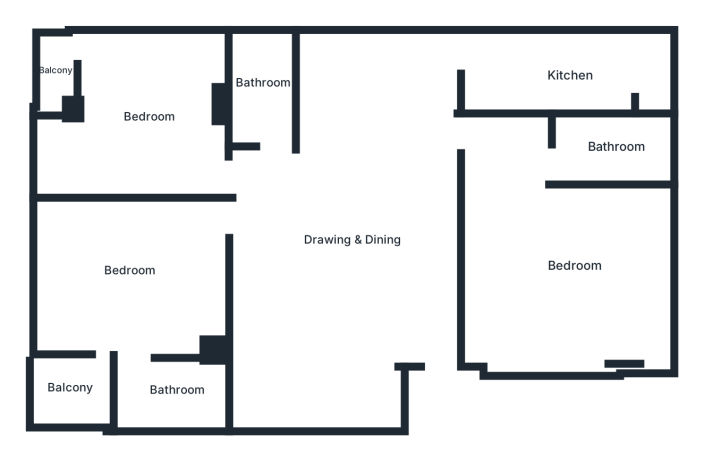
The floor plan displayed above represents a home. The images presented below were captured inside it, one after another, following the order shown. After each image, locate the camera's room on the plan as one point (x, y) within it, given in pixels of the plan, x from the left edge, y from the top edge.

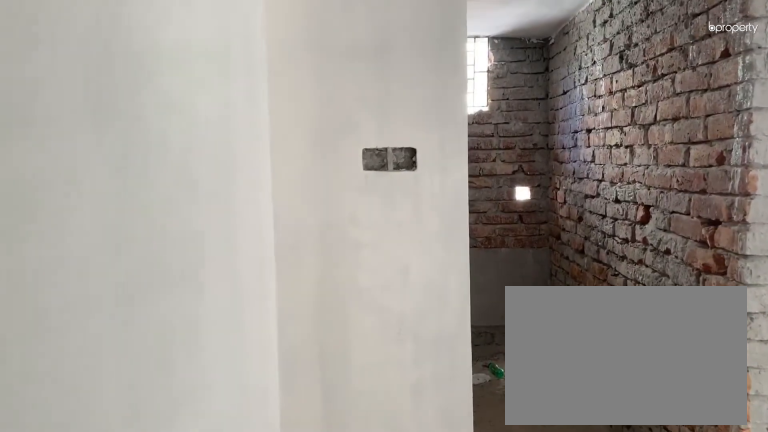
(574, 264)
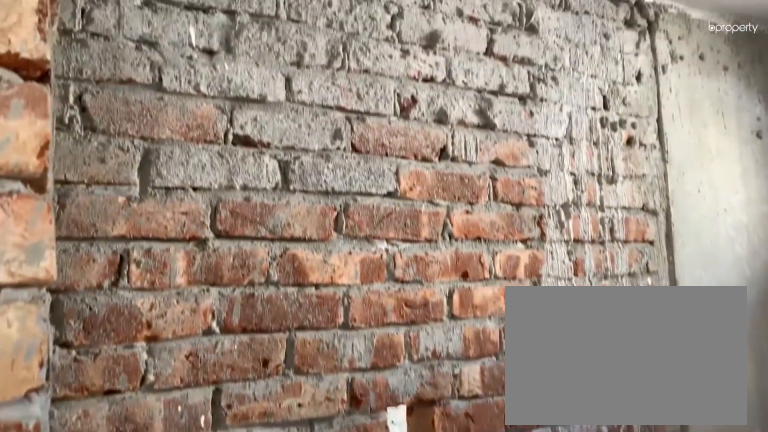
(618, 143)
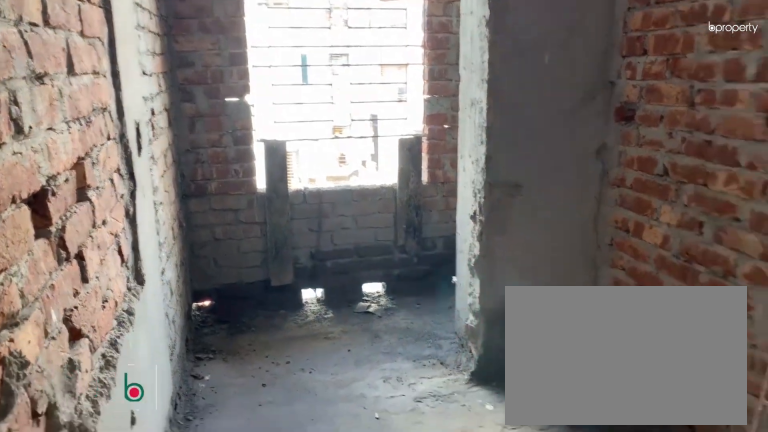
(564, 76)
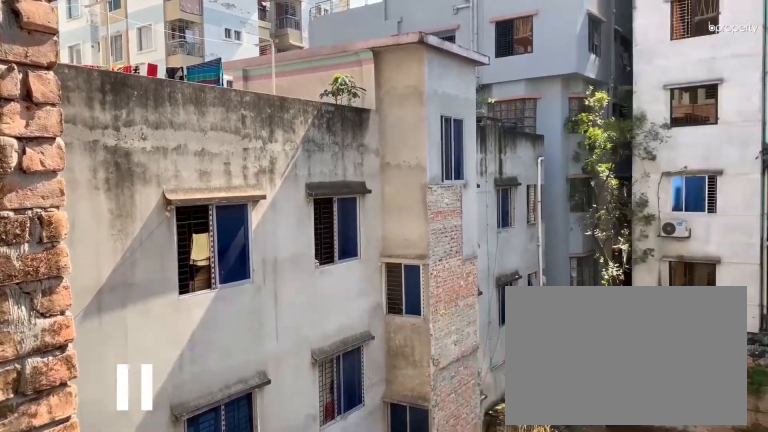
(54, 70)
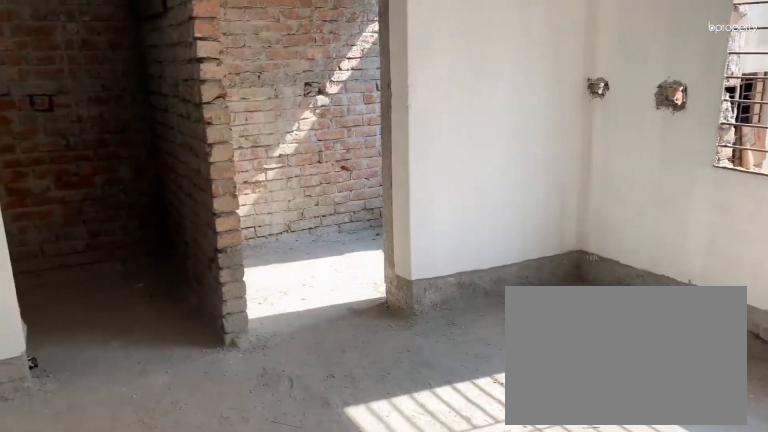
(134, 271)
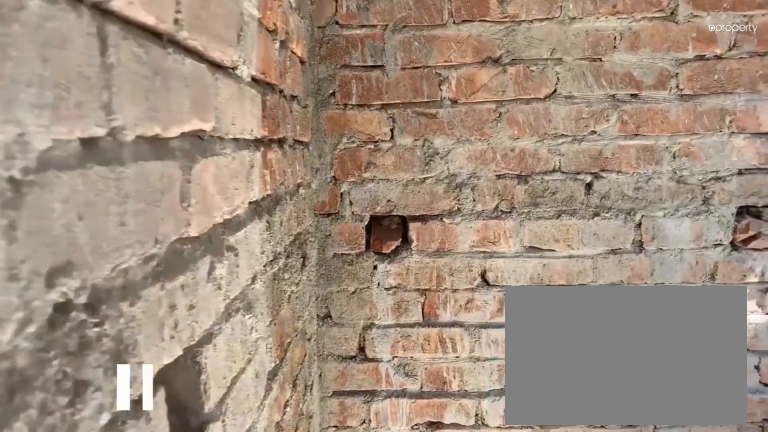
(67, 388)
